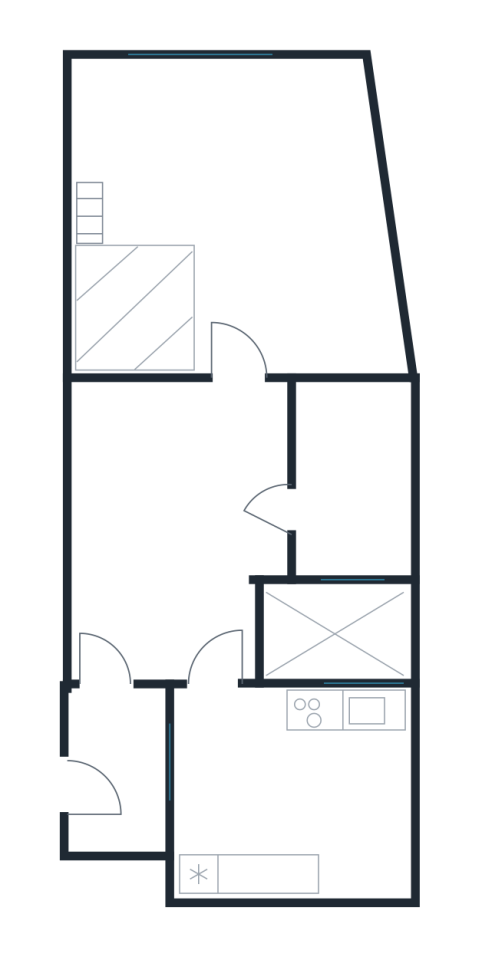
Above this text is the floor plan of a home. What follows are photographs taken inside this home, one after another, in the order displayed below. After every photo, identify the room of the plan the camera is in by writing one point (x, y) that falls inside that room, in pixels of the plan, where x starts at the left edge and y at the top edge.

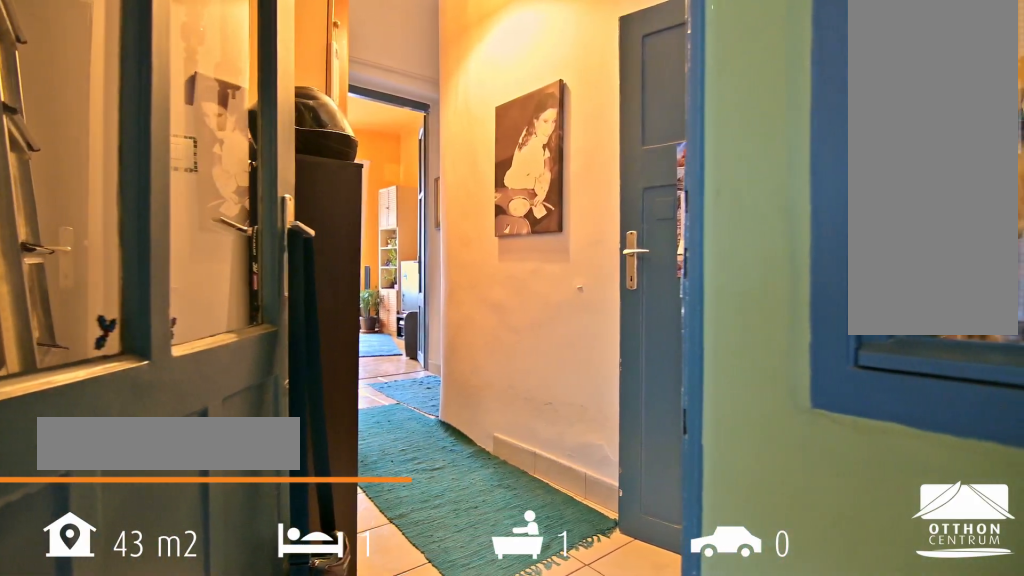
(168, 523)
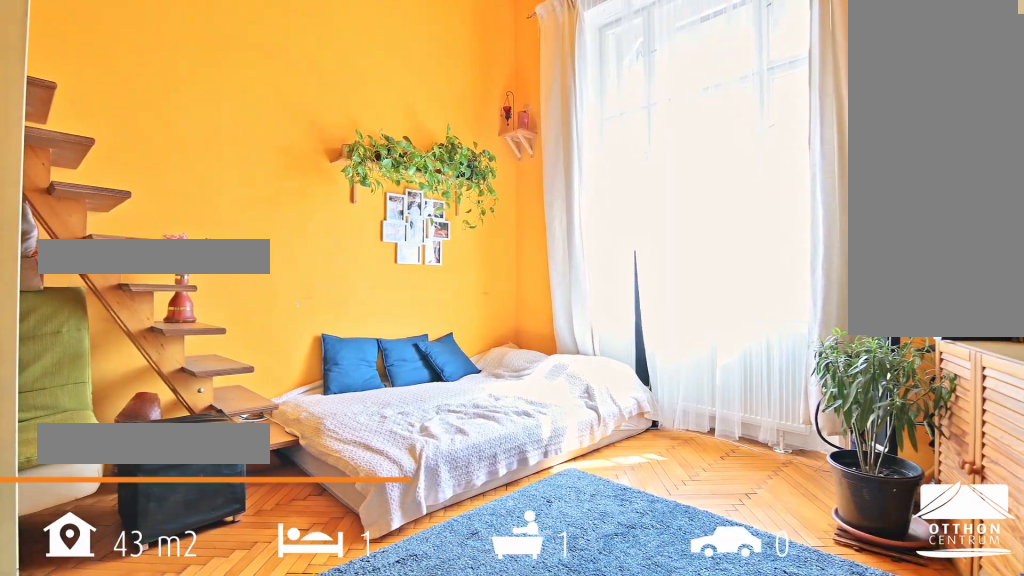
(242, 217)
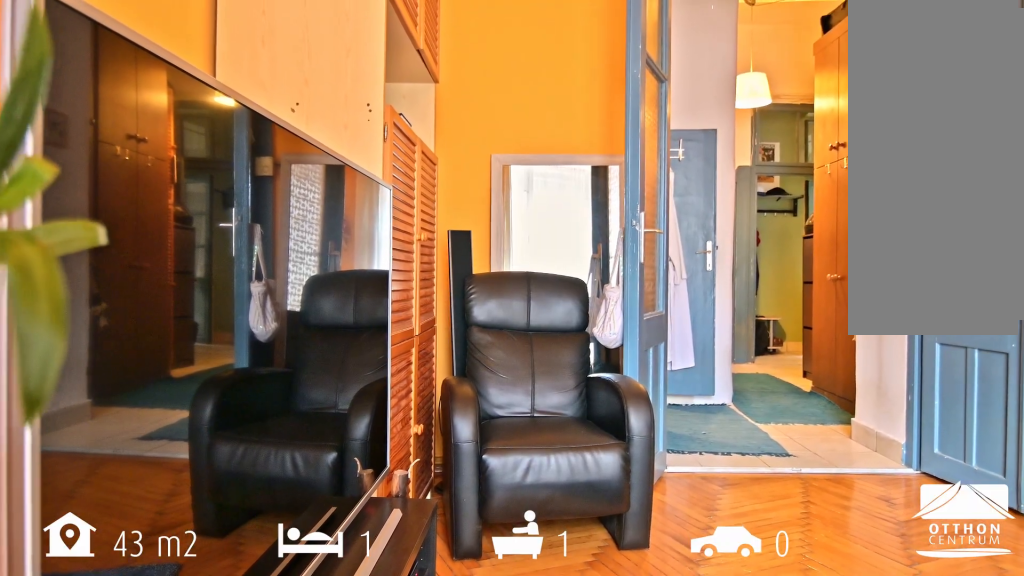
(242, 216)
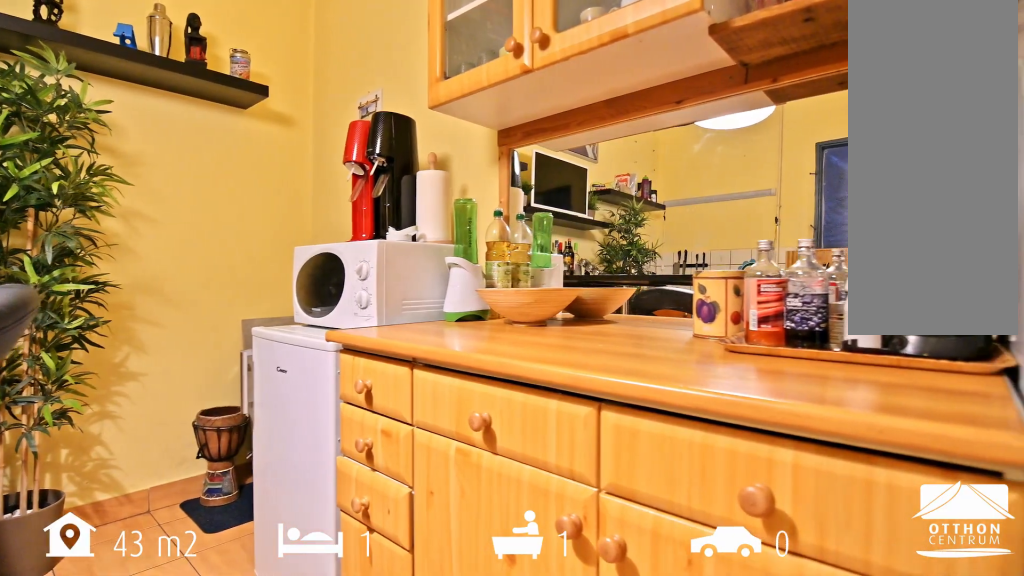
(285, 794)
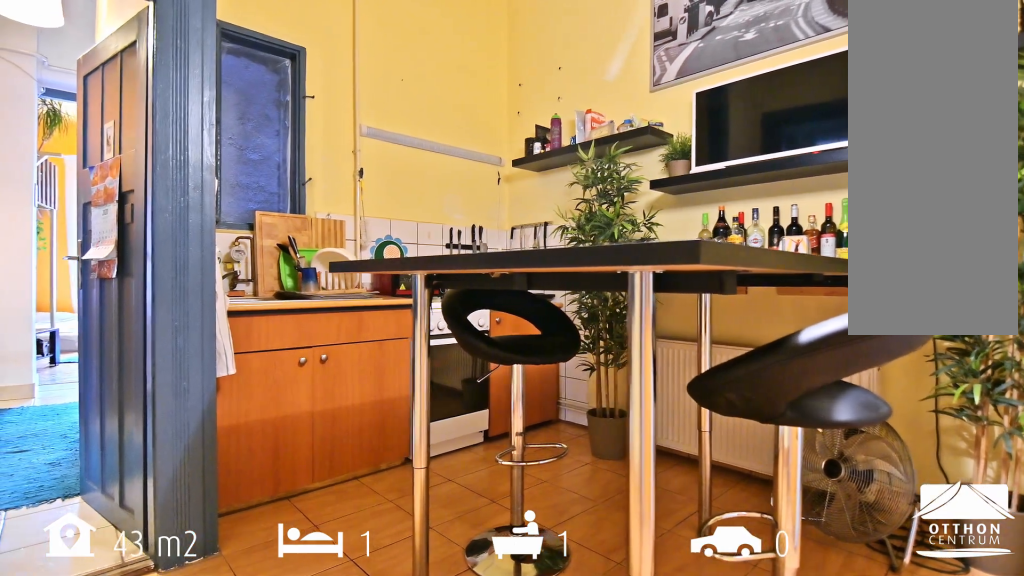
(285, 794)
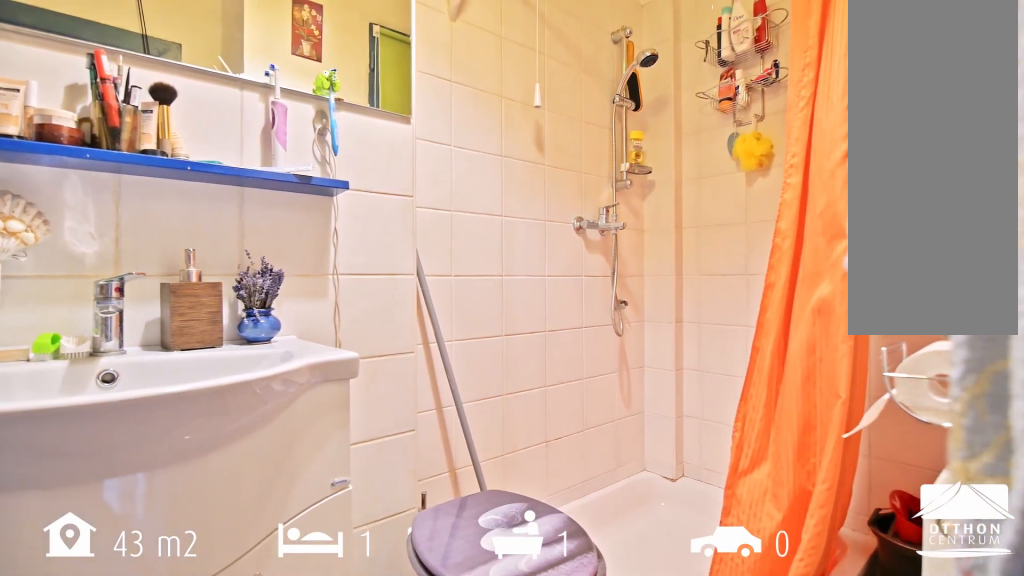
(347, 484)
